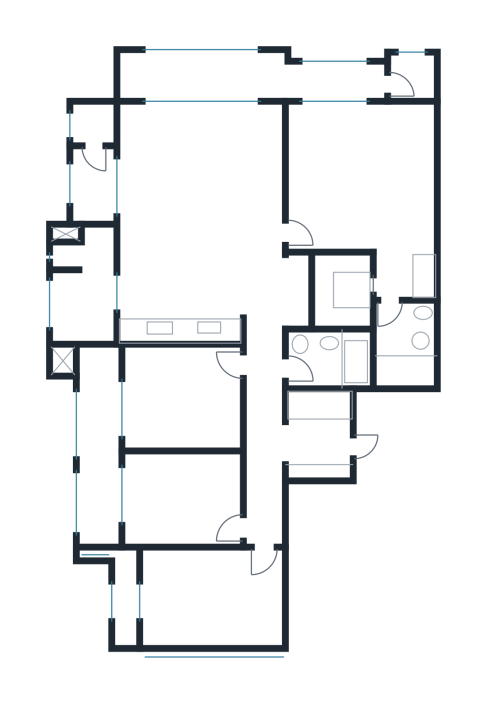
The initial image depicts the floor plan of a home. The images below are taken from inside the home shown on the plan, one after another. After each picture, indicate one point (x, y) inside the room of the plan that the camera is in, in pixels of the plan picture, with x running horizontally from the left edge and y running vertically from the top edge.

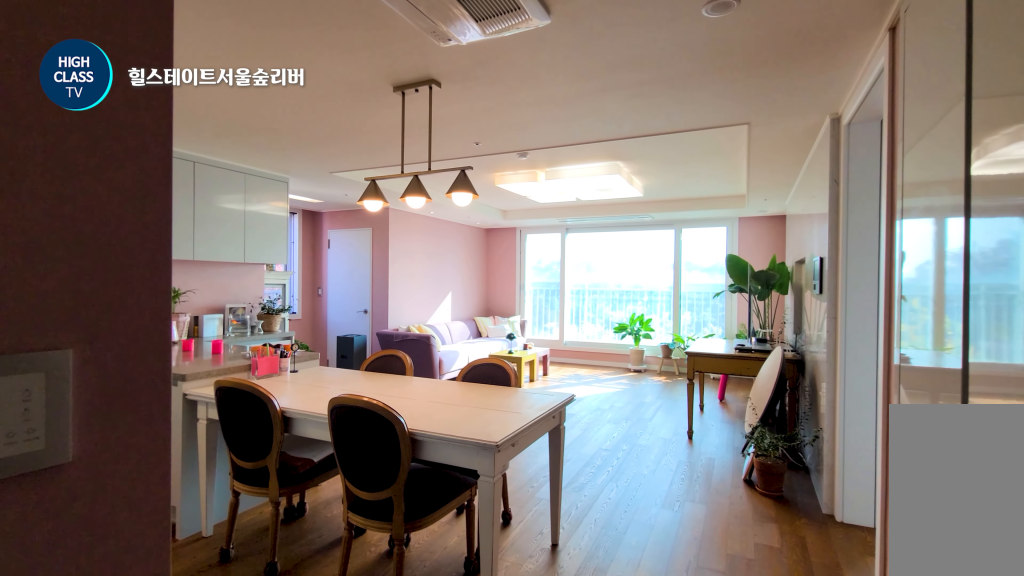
(263, 433)
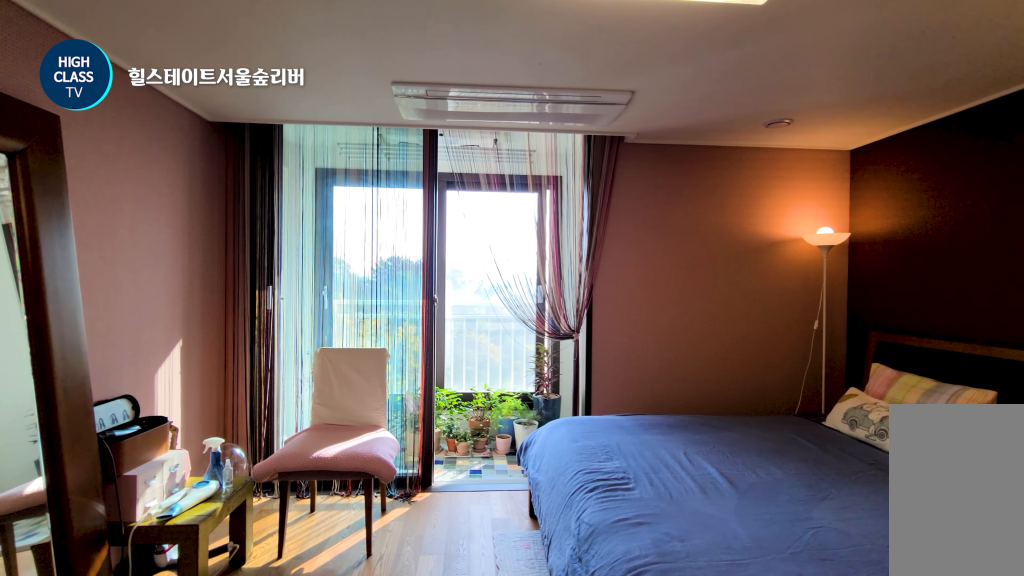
(362, 156)
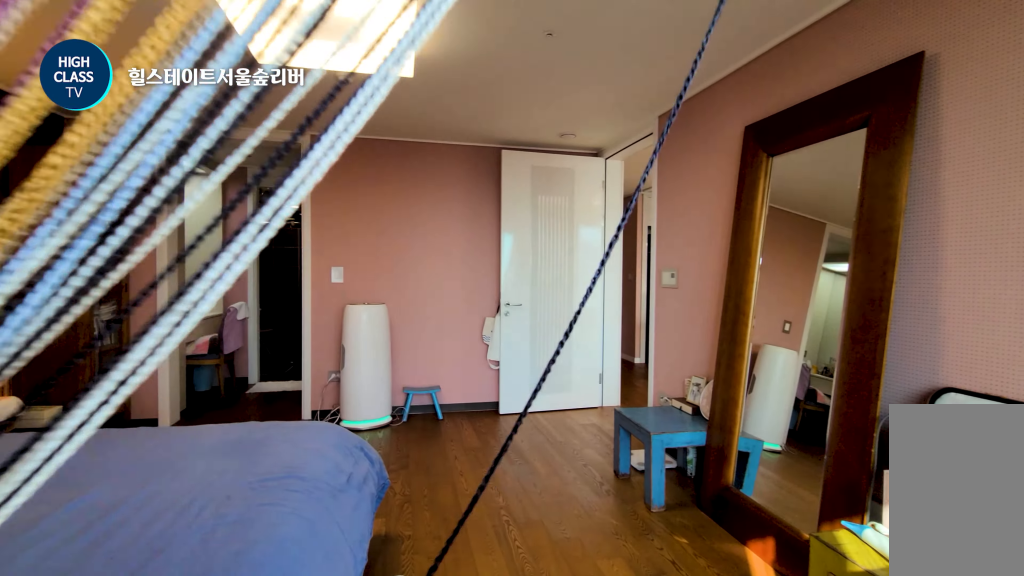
(362, 156)
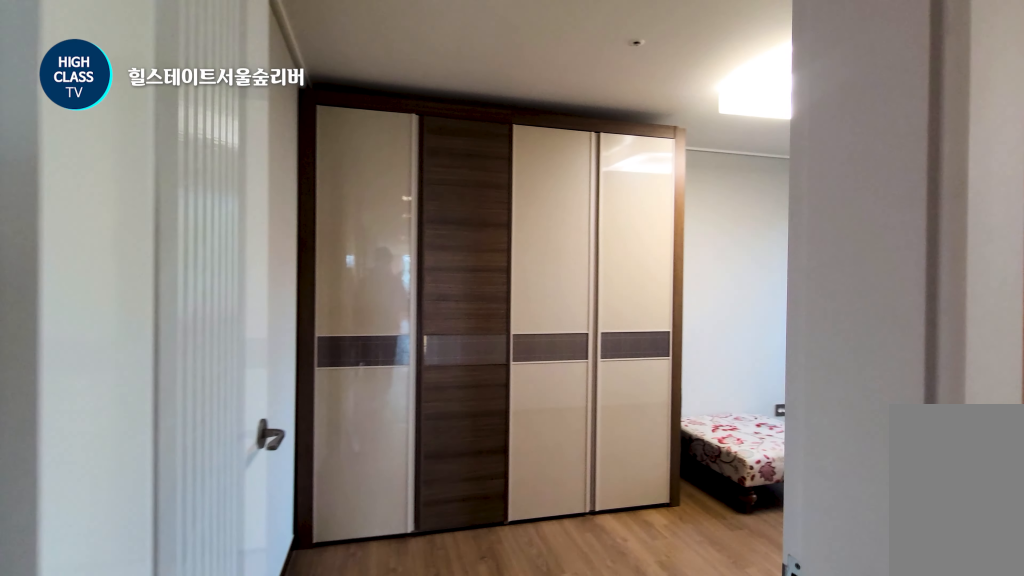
(263, 434)
